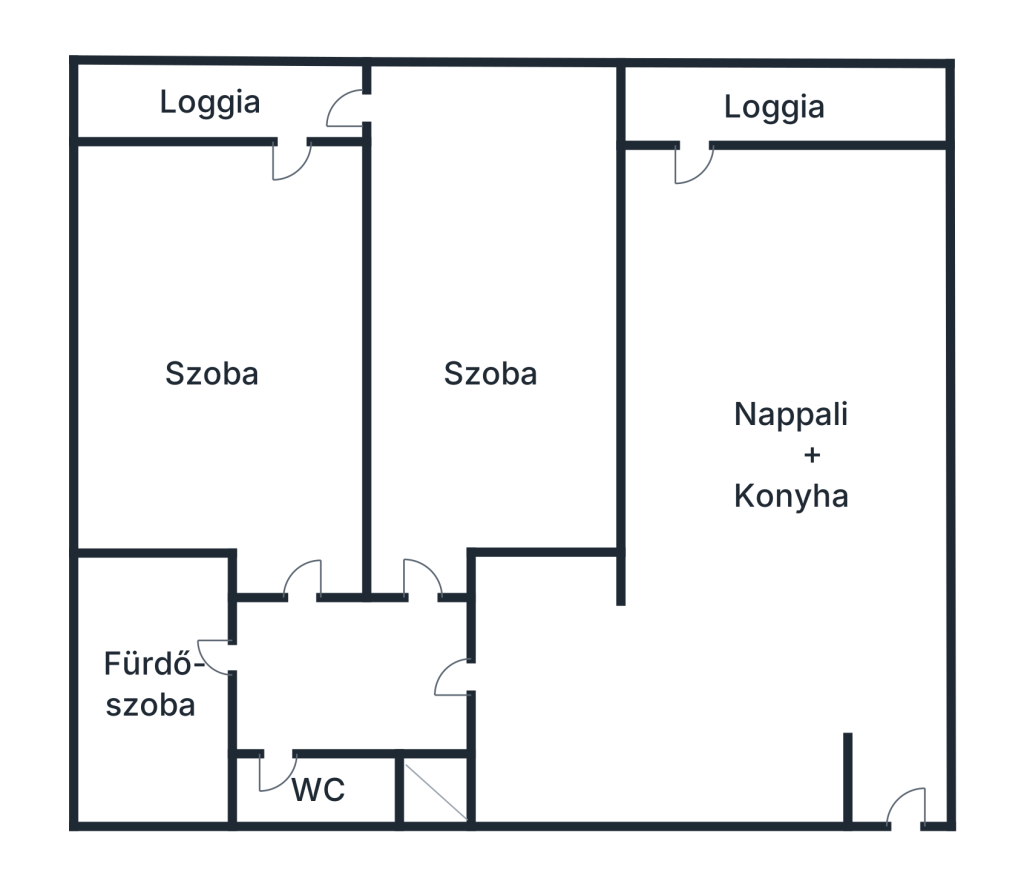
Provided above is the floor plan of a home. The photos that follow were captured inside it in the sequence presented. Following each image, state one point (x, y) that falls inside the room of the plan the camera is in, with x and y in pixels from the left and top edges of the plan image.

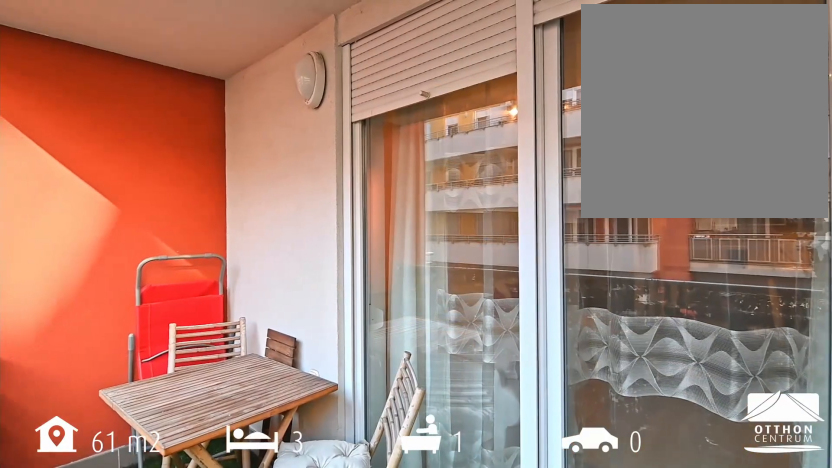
(781, 103)
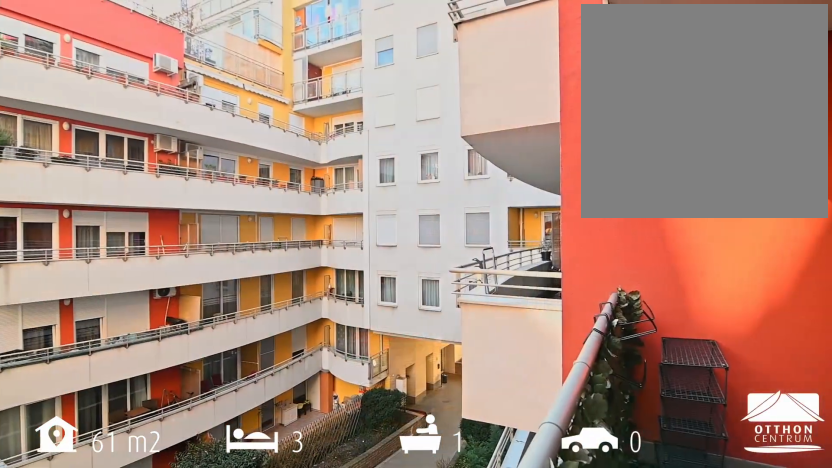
(781, 103)
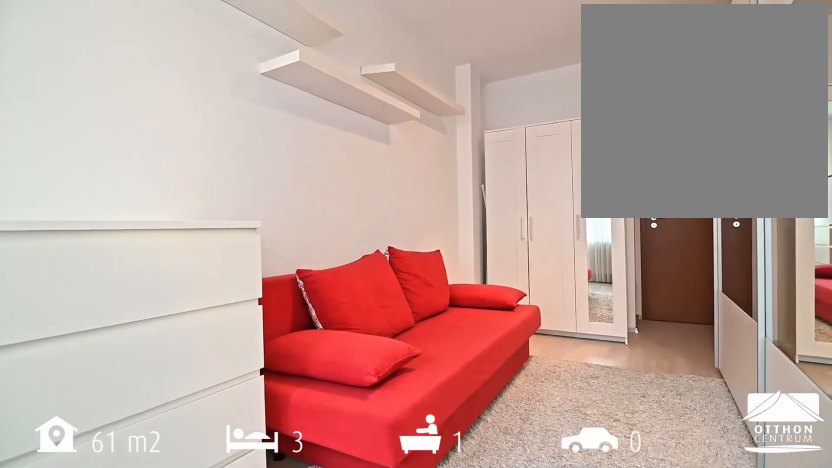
(499, 325)
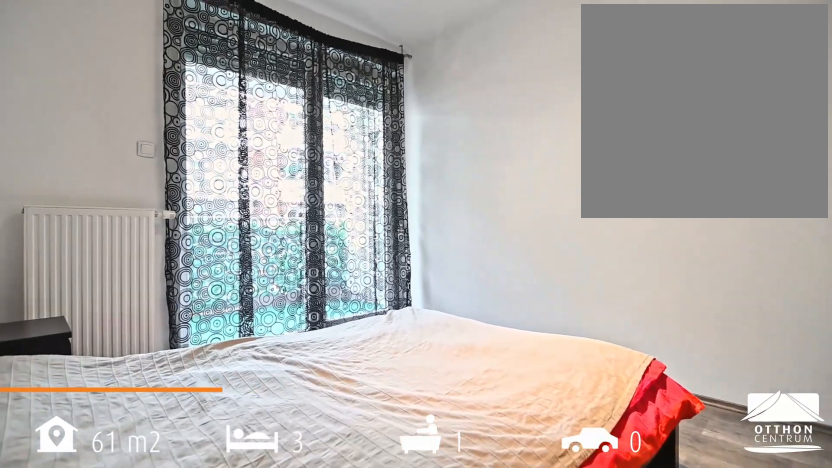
(219, 368)
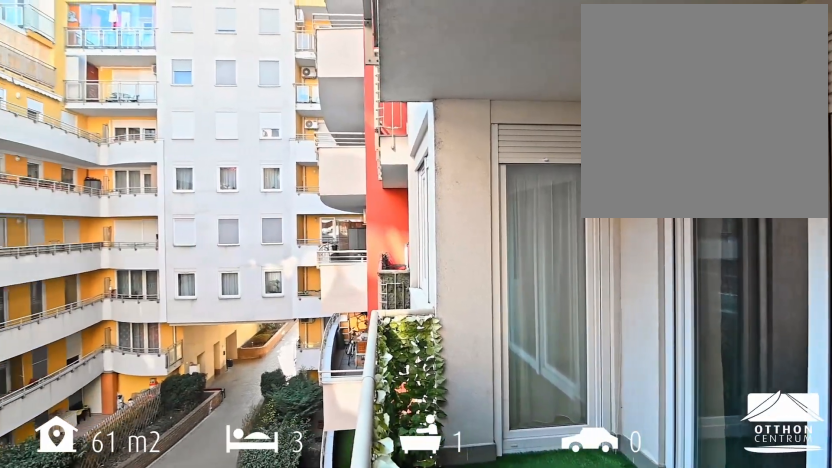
(217, 98)
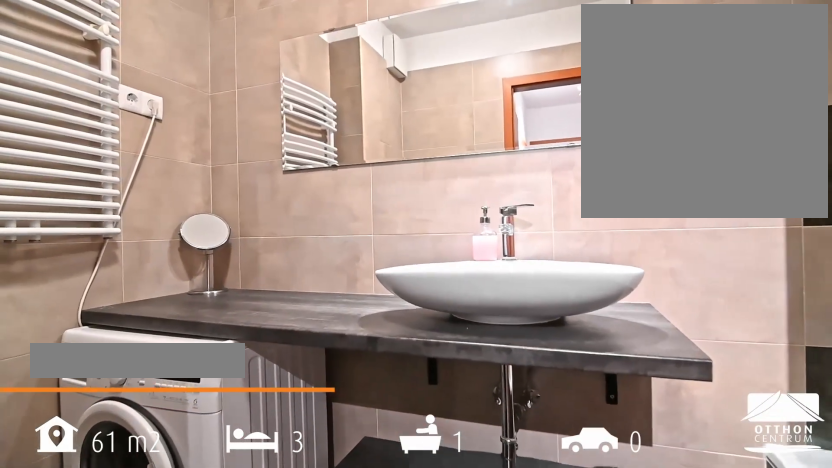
(150, 689)
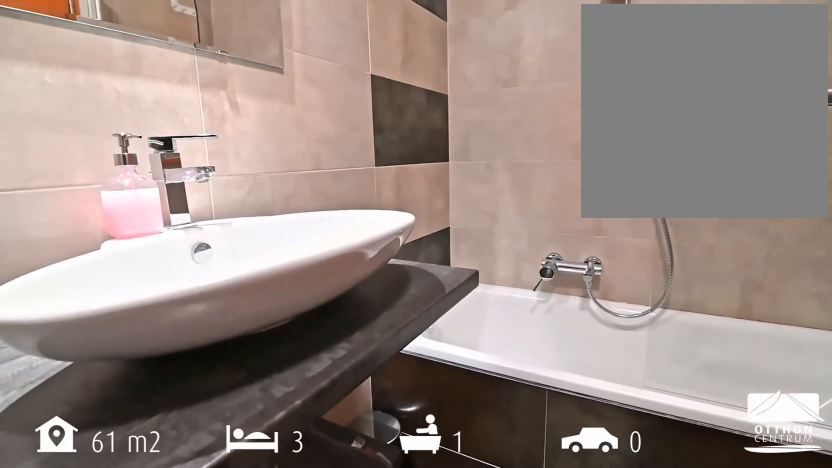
(150, 689)
